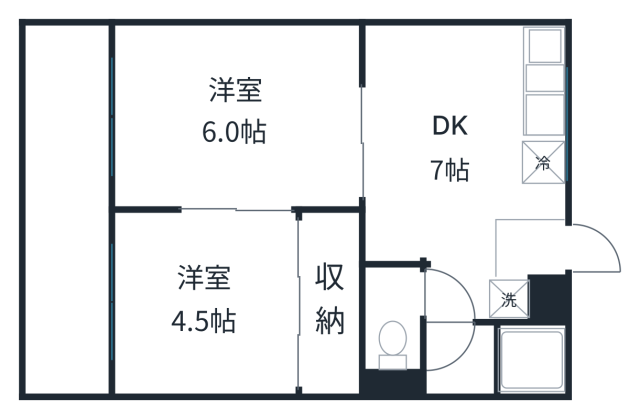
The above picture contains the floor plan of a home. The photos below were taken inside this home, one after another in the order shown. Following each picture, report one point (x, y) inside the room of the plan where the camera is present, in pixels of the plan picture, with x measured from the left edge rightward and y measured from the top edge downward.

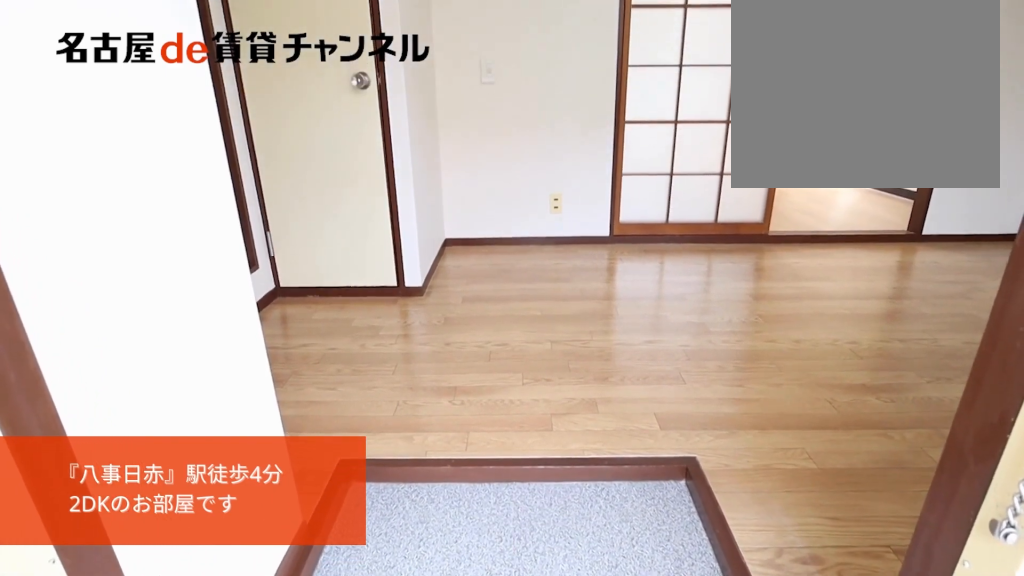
(532, 252)
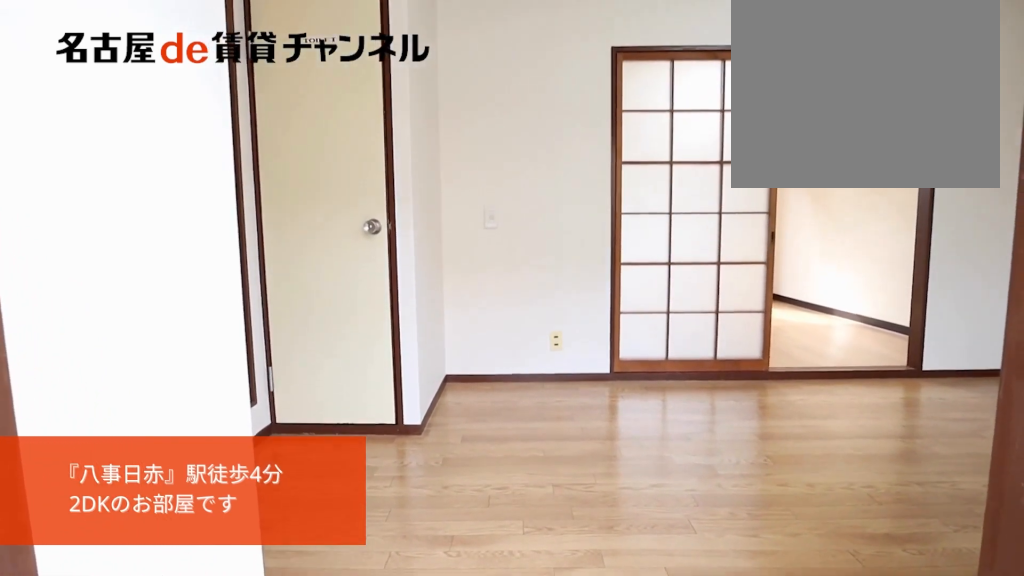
(532, 252)
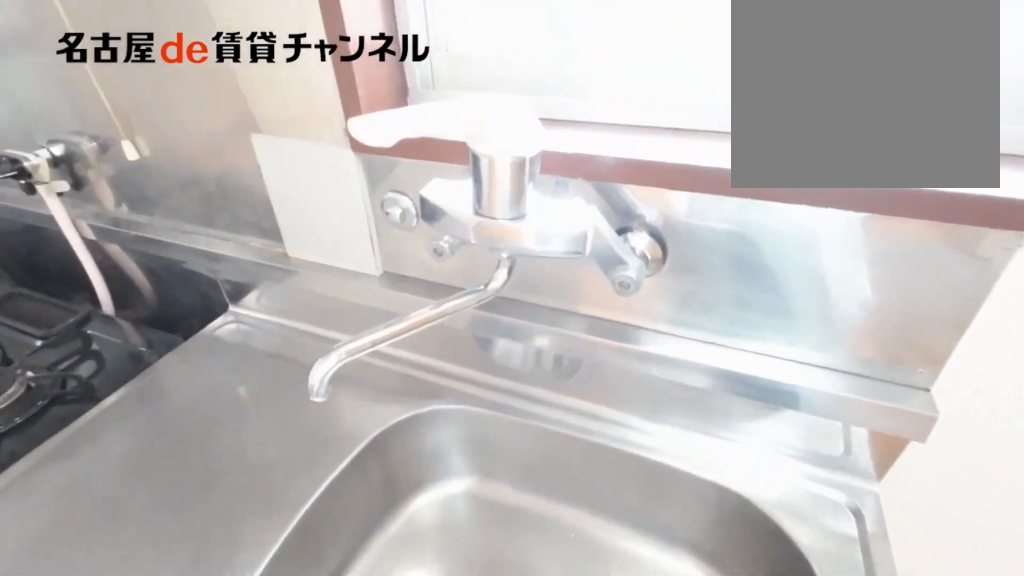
(541, 107)
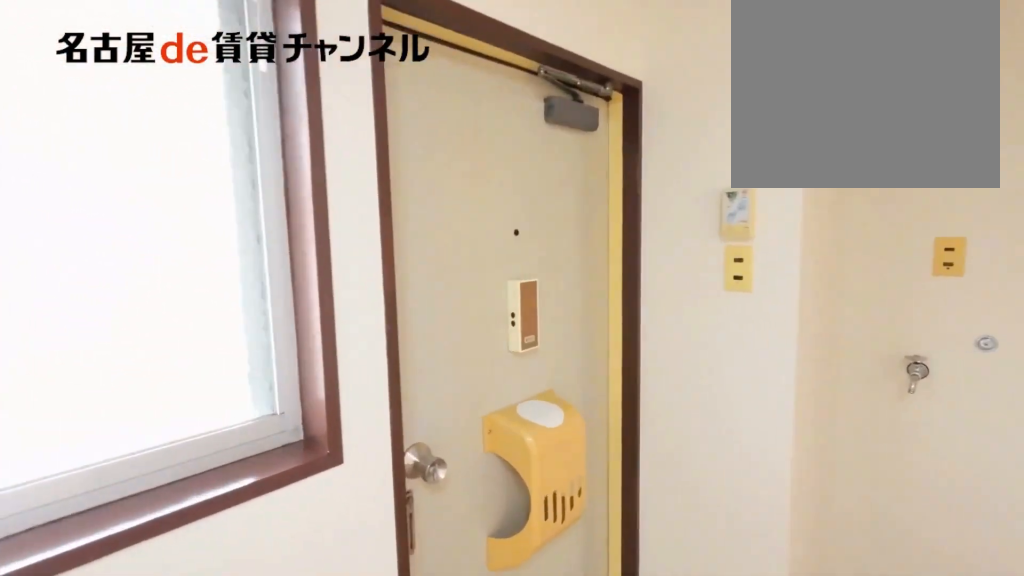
(473, 167)
